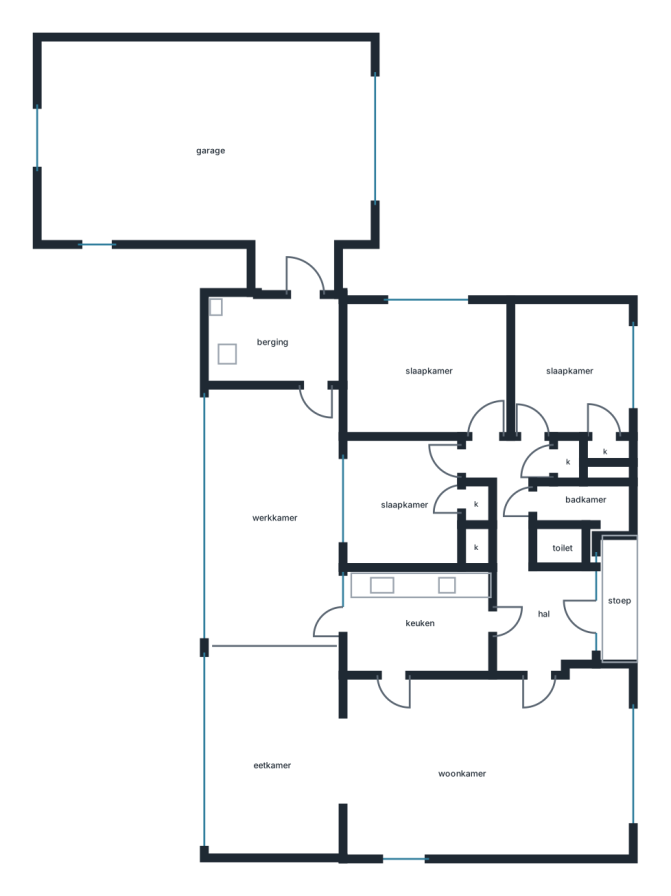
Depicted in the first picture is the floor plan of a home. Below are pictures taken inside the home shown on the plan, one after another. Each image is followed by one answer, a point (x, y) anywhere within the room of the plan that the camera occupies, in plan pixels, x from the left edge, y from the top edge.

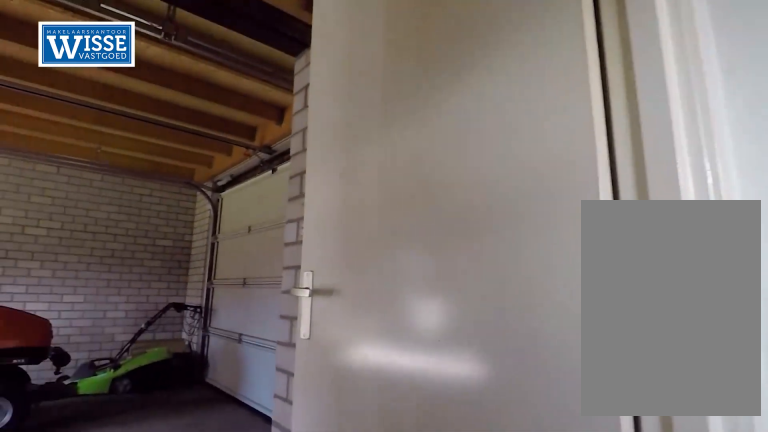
(271, 340)
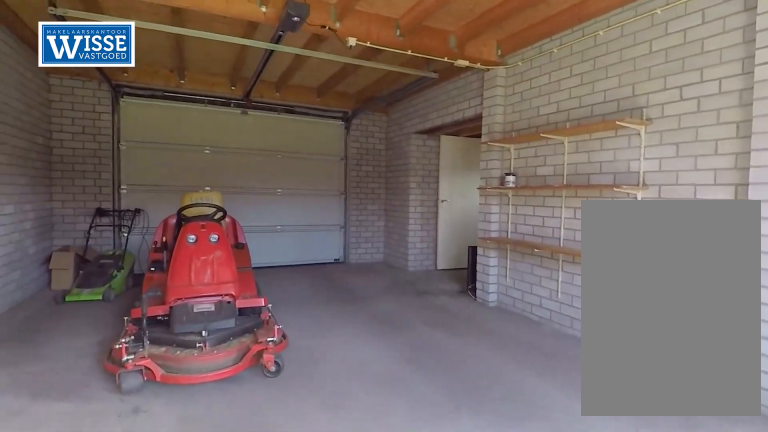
(208, 147)
